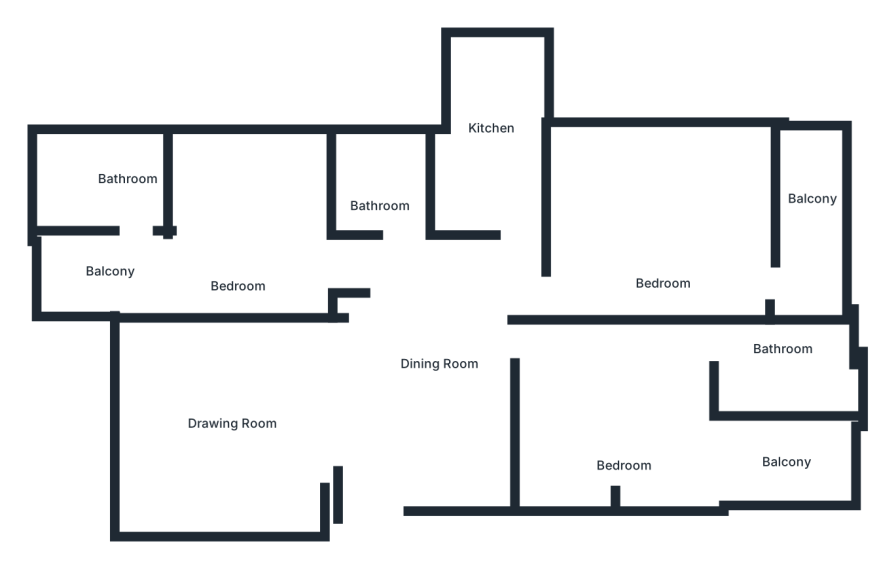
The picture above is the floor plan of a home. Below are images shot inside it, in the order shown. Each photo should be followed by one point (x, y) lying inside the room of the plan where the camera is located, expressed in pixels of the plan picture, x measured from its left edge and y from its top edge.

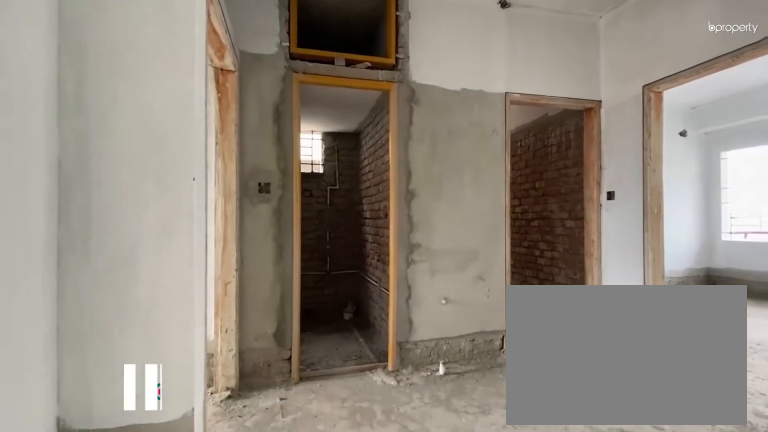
(443, 360)
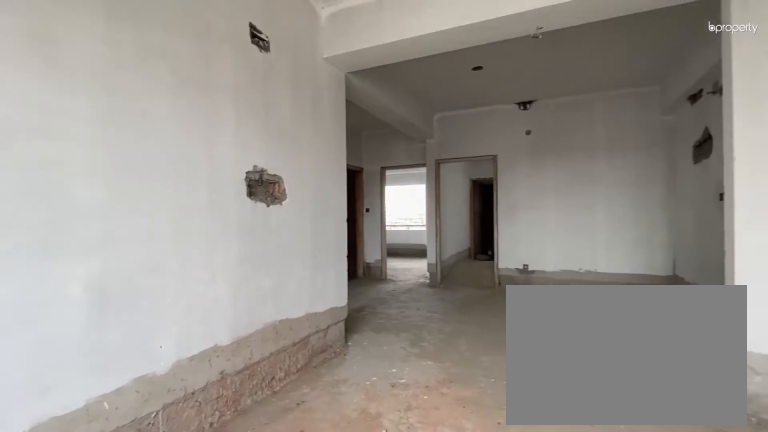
(234, 421)
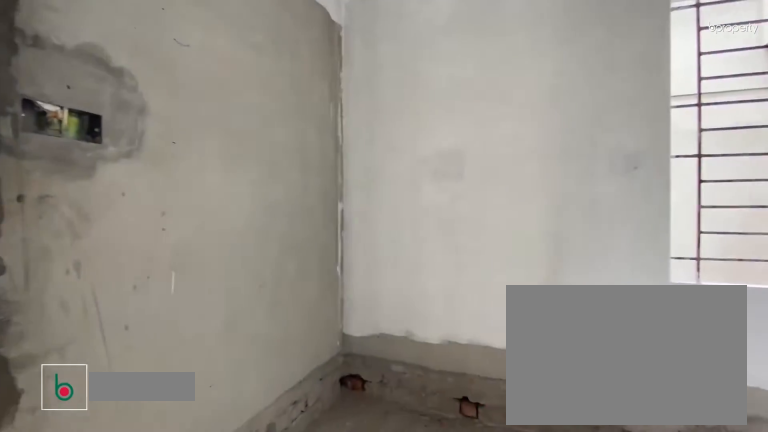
(239, 240)
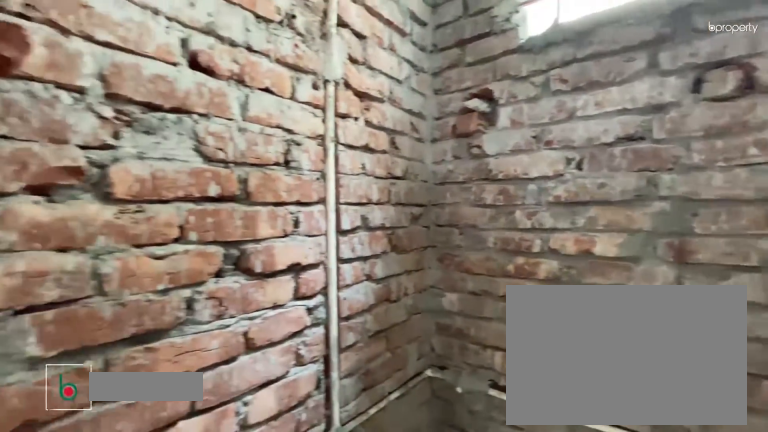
(380, 180)
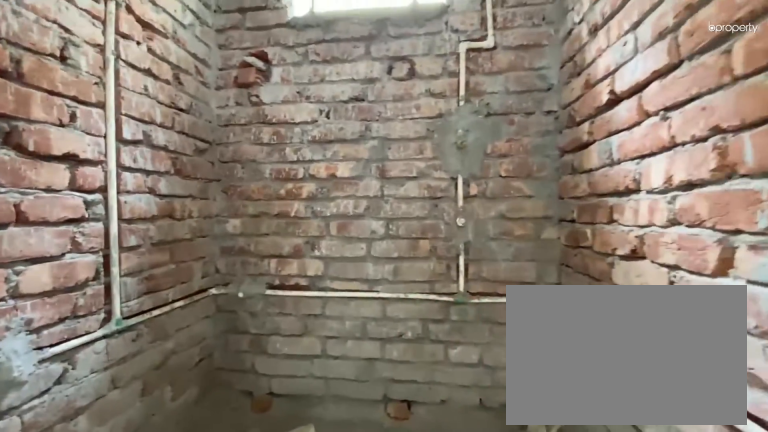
(380, 180)
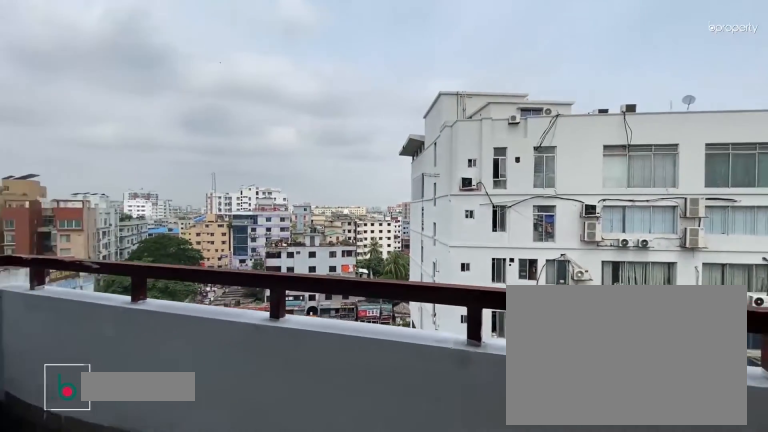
(806, 222)
